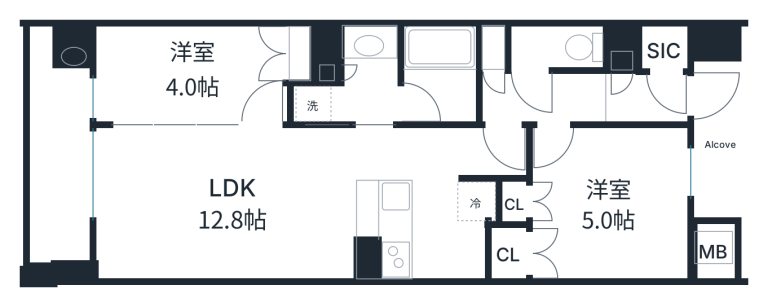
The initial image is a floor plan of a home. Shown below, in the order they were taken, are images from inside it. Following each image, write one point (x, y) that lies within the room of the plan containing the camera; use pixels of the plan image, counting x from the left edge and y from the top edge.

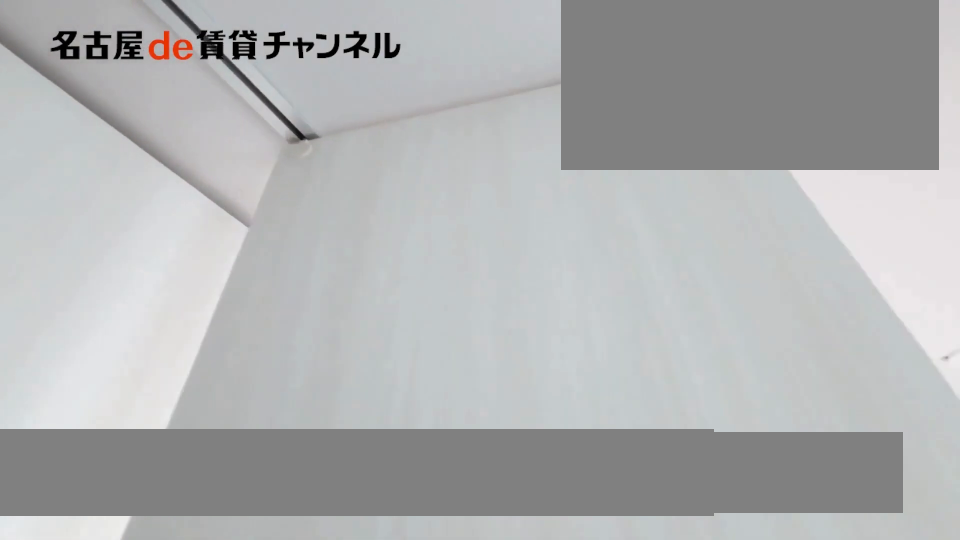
(188, 77)
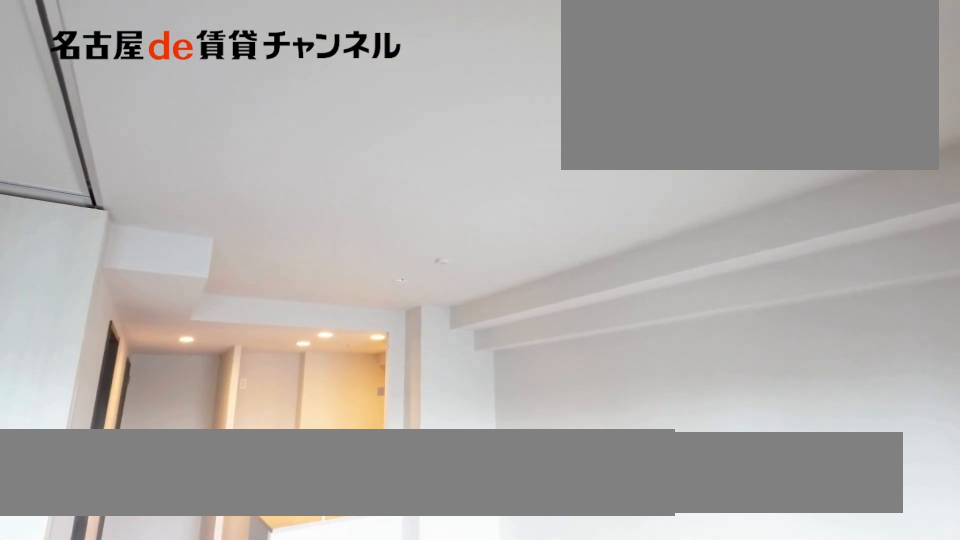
(221, 201)
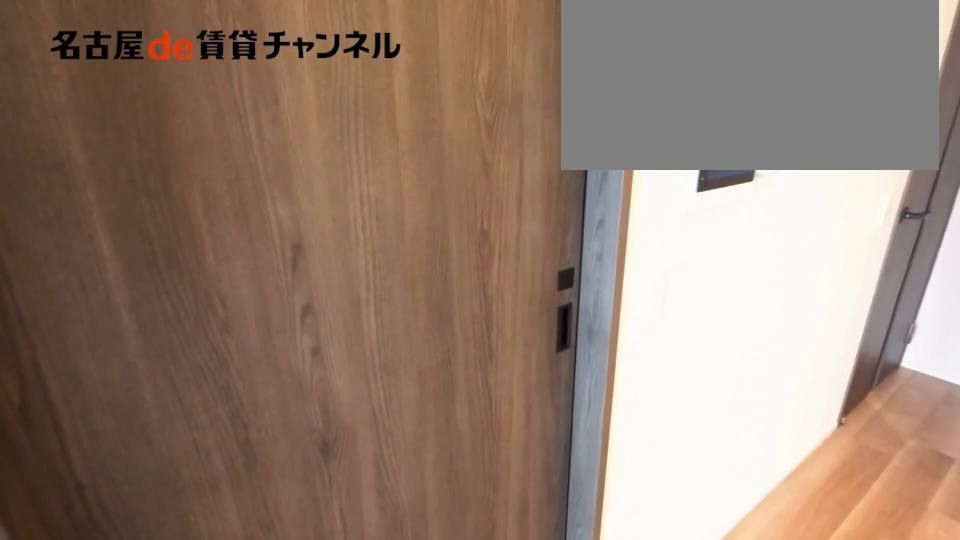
(221, 201)
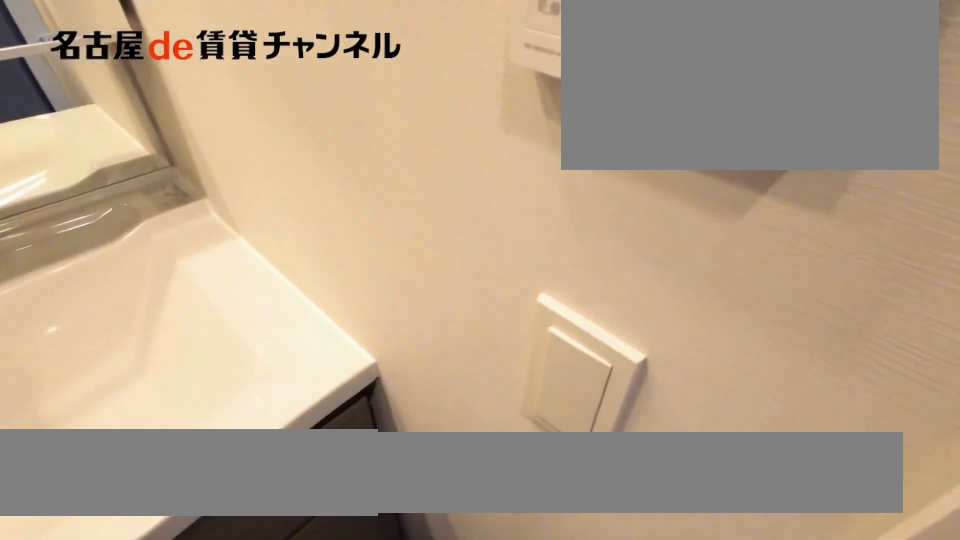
(348, 80)
